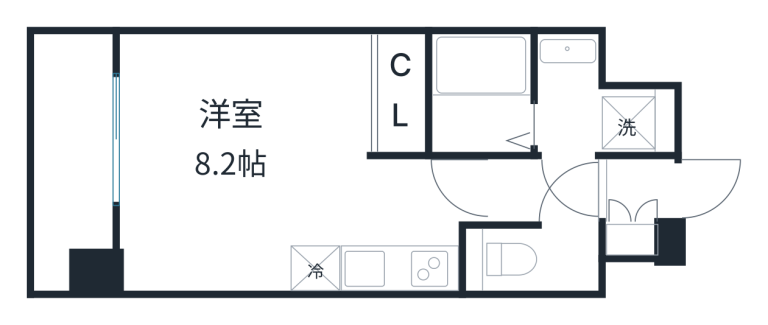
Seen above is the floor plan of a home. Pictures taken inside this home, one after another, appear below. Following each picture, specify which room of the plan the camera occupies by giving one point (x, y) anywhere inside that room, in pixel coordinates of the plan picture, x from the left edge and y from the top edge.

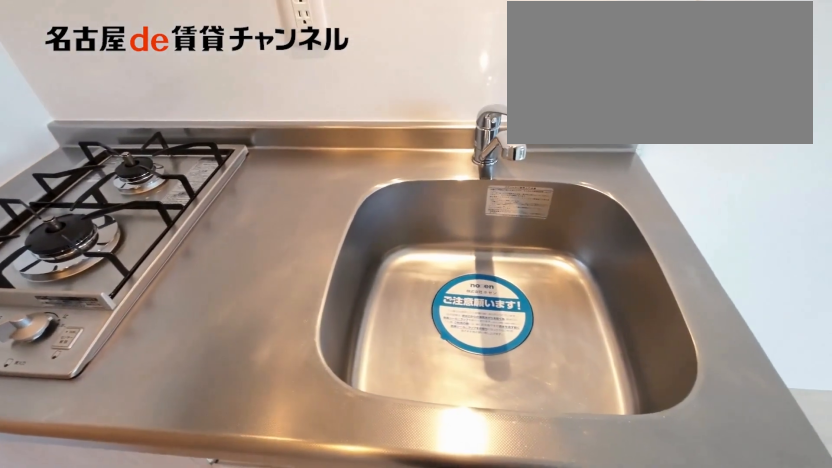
(400, 268)
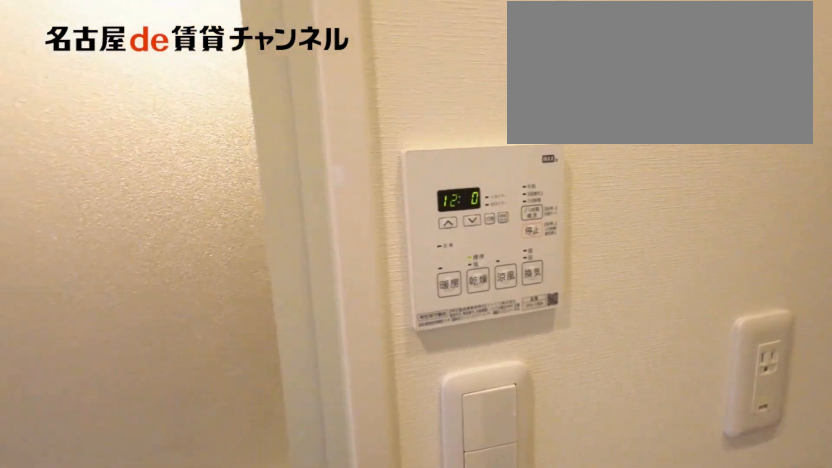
(595, 103)
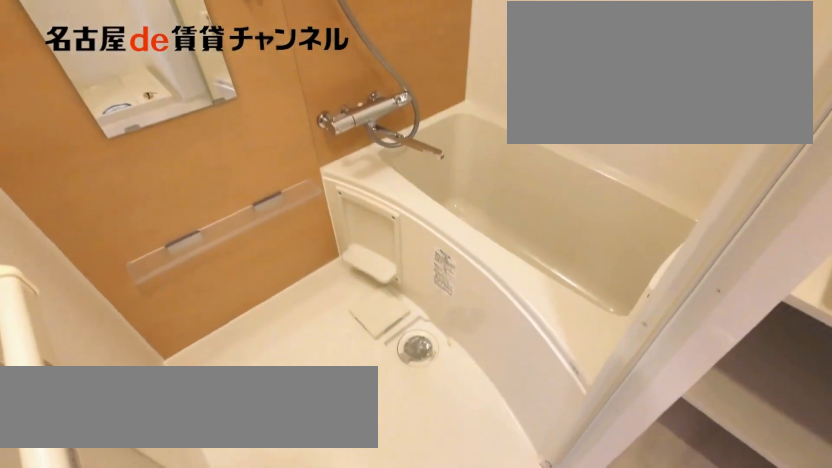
(481, 93)
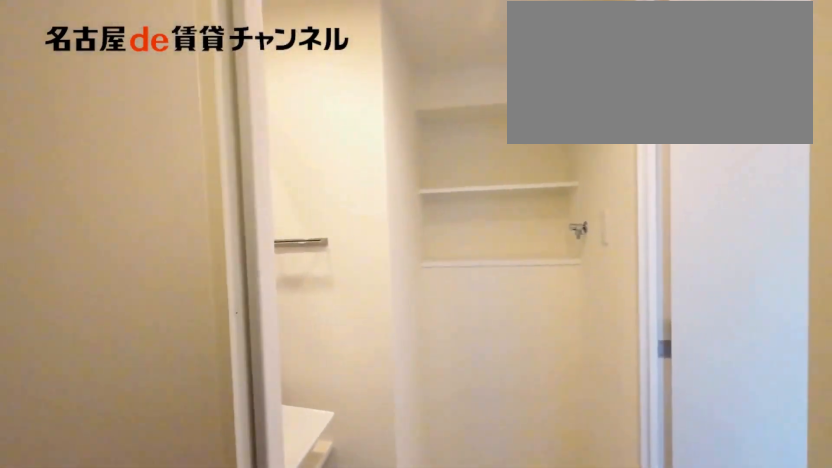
(481, 93)
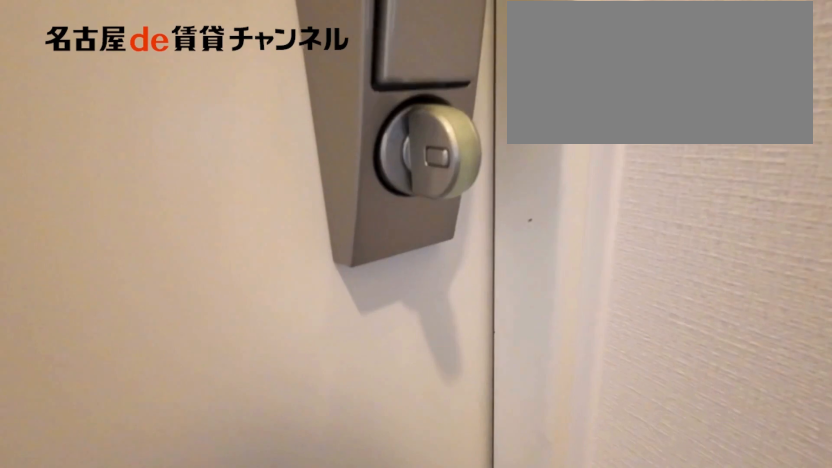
(640, 191)
